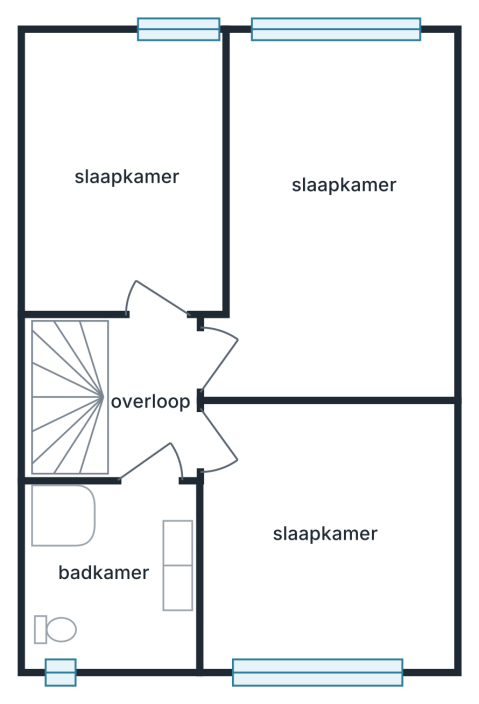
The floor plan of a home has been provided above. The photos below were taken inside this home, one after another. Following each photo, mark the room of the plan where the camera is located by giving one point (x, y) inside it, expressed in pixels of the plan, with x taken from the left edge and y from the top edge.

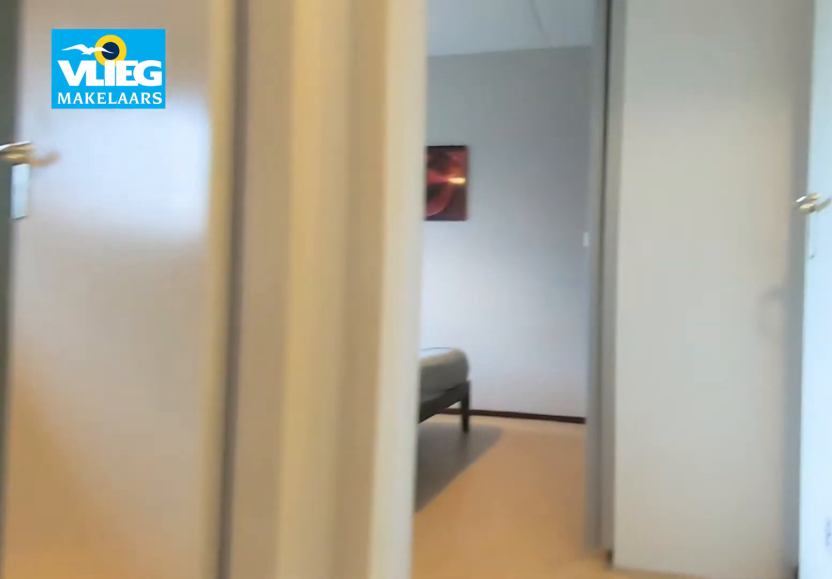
(150, 404)
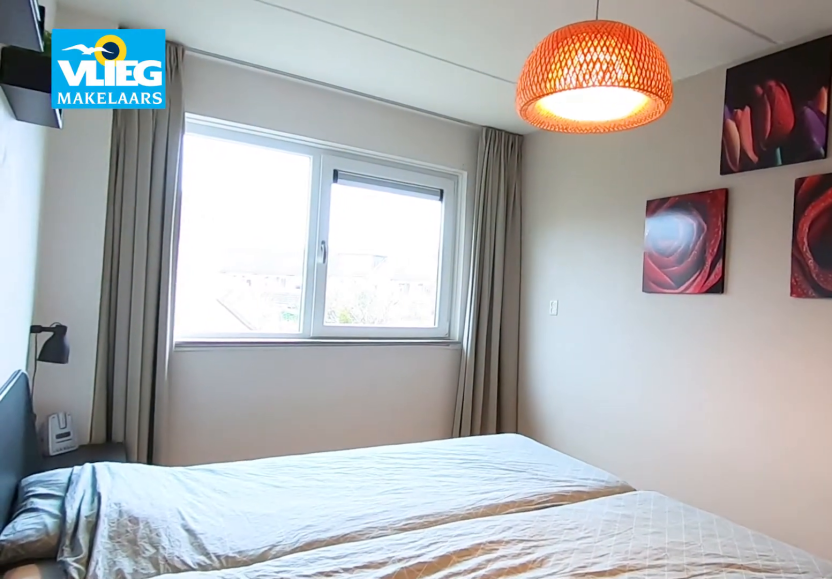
(333, 162)
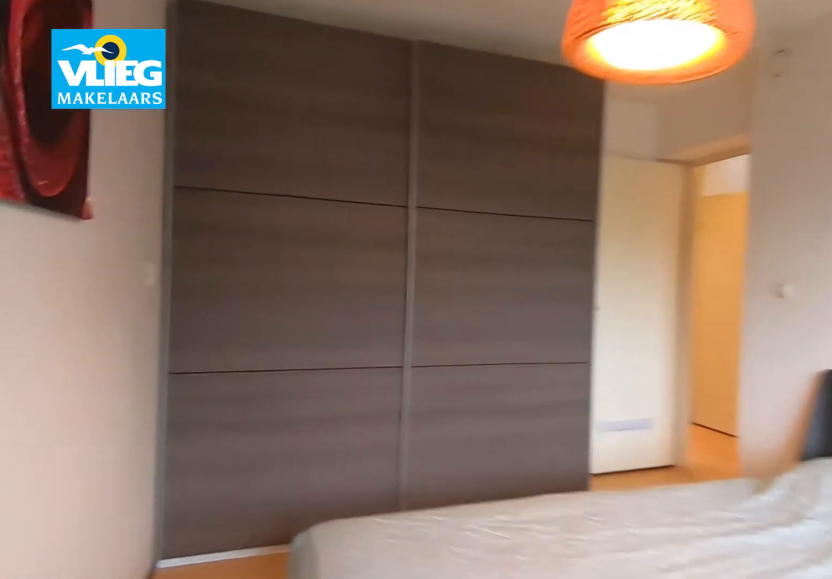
(333, 162)
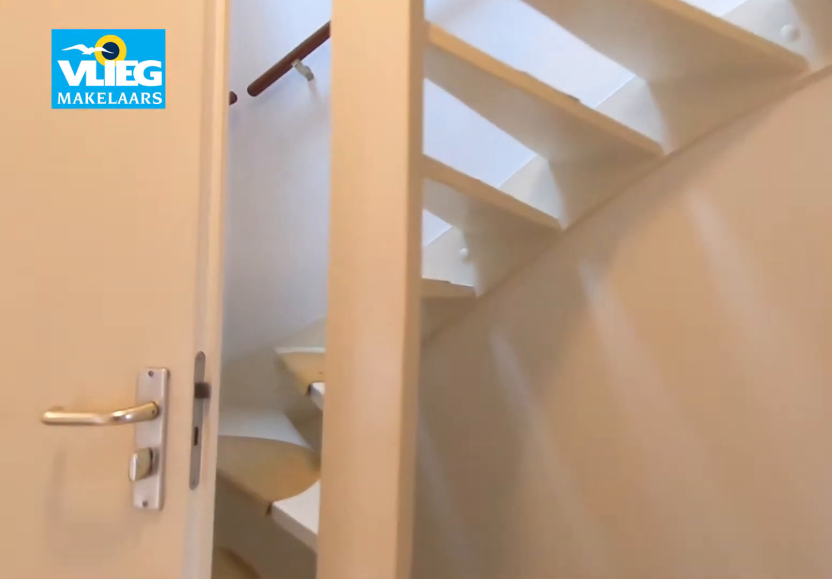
(149, 404)
